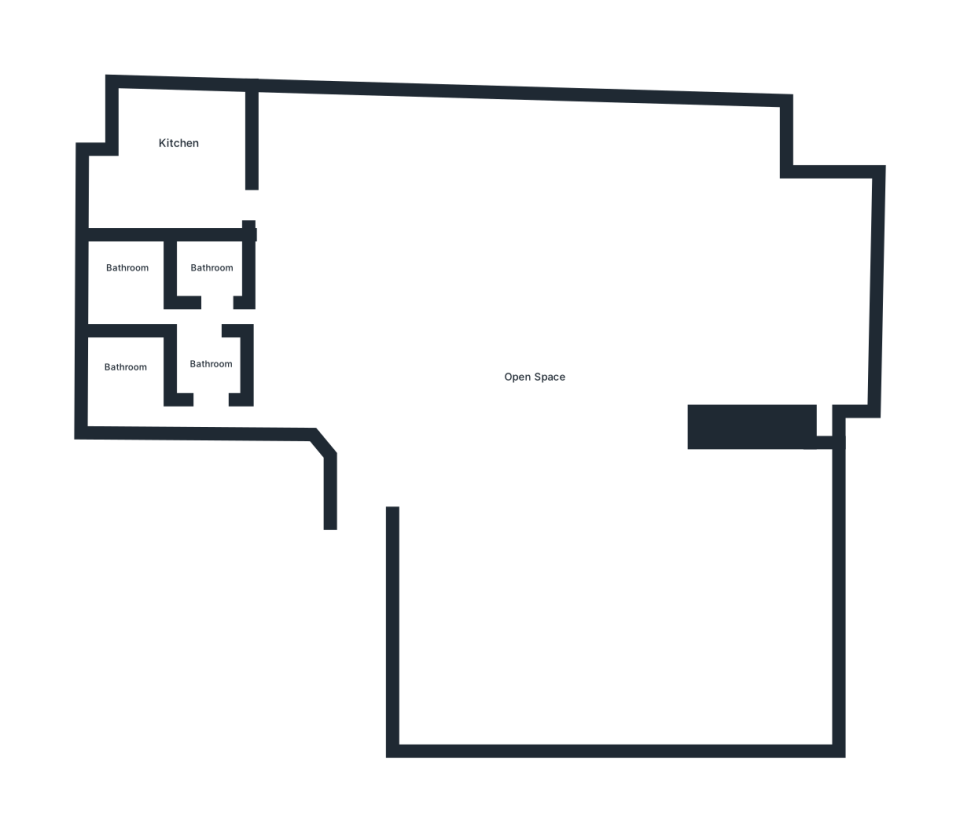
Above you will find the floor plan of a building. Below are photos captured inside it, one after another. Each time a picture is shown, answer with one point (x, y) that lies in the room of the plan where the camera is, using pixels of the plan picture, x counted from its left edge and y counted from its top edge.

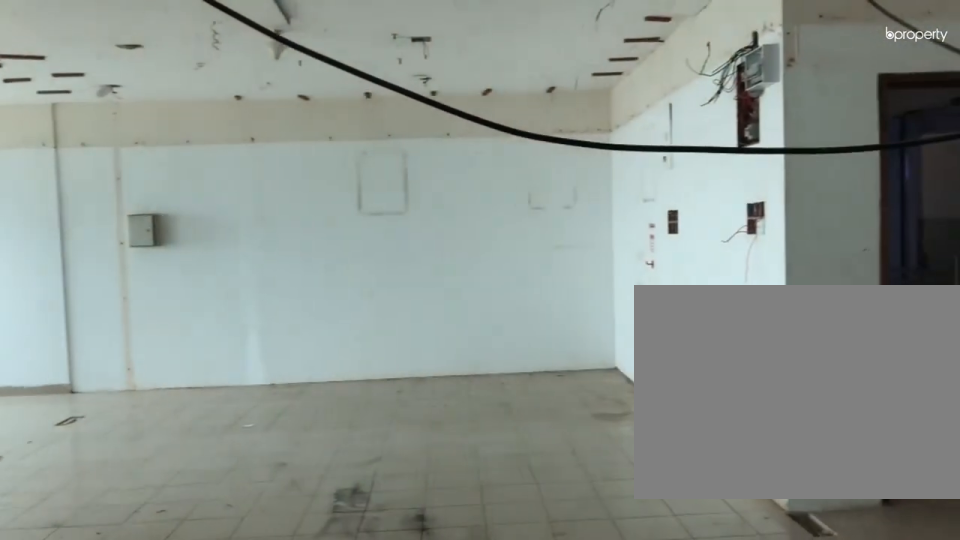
(509, 340)
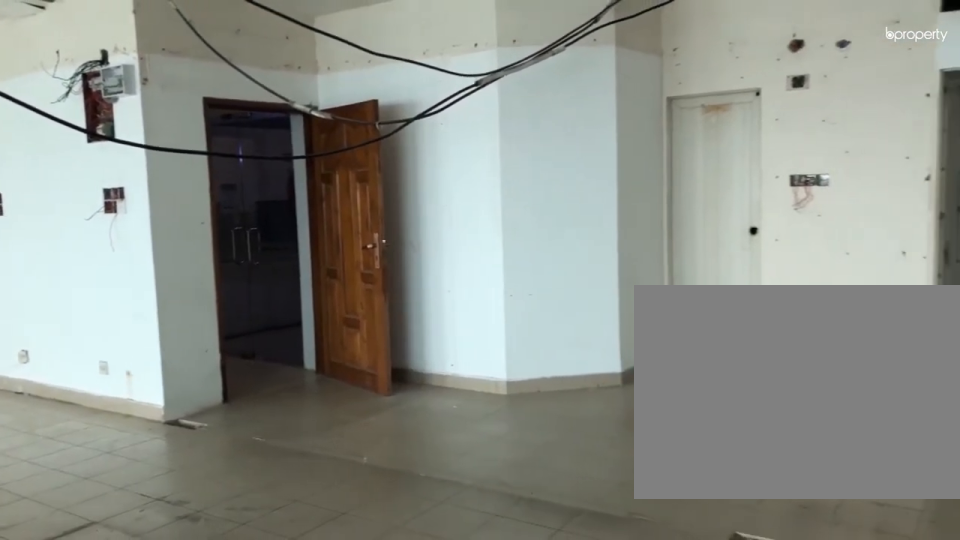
(509, 340)
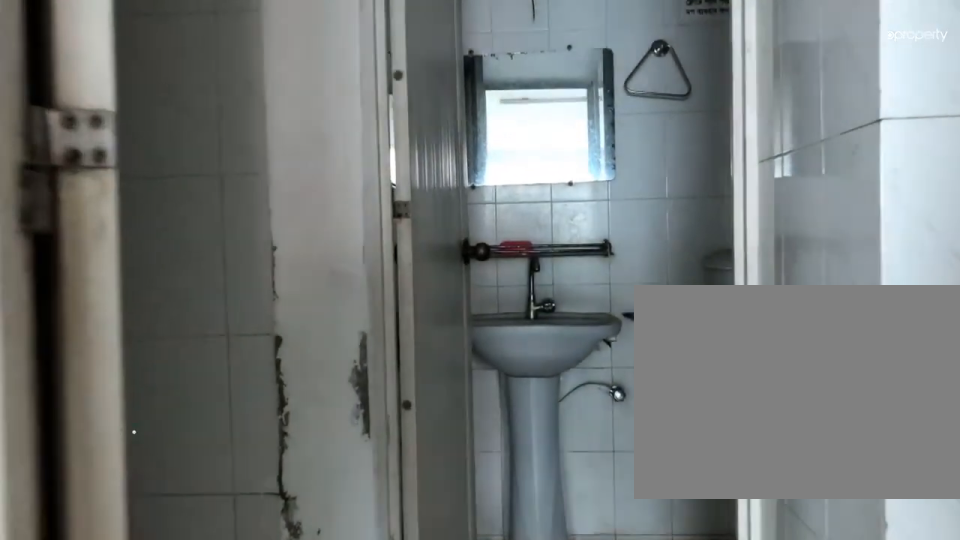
(217, 314)
